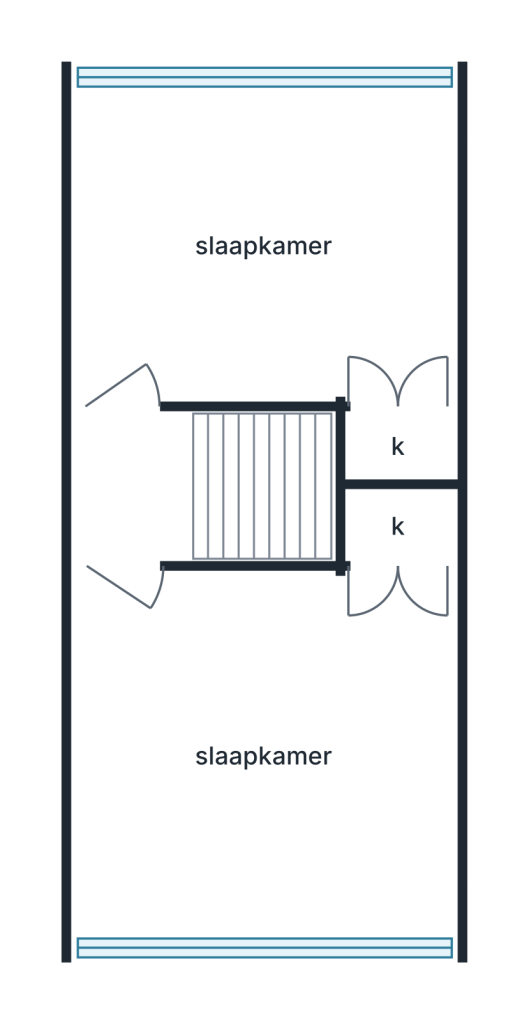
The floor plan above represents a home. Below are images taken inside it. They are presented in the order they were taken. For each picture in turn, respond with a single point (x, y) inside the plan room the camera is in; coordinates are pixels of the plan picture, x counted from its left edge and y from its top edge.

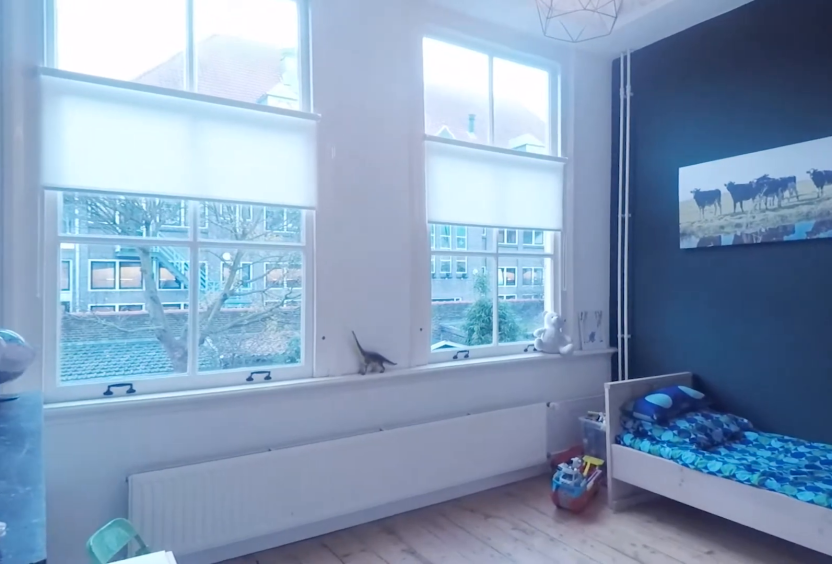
(396, 226)
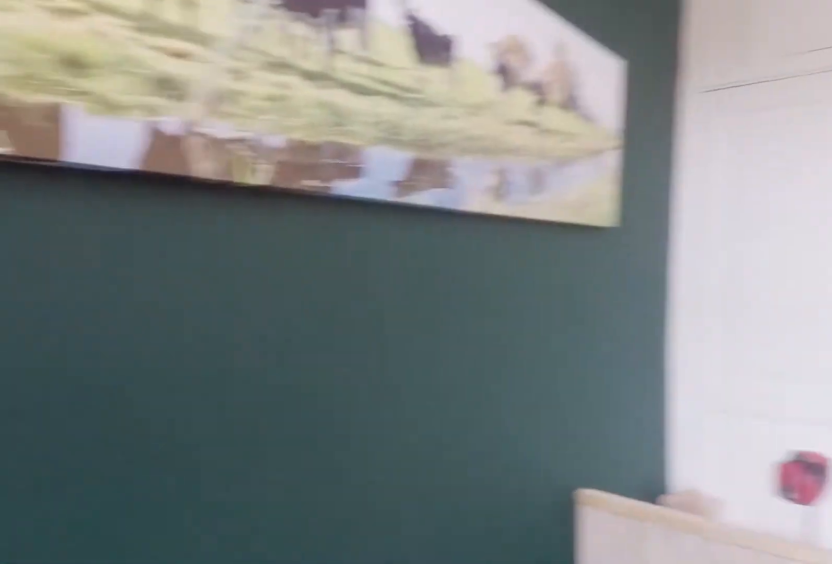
(396, 226)
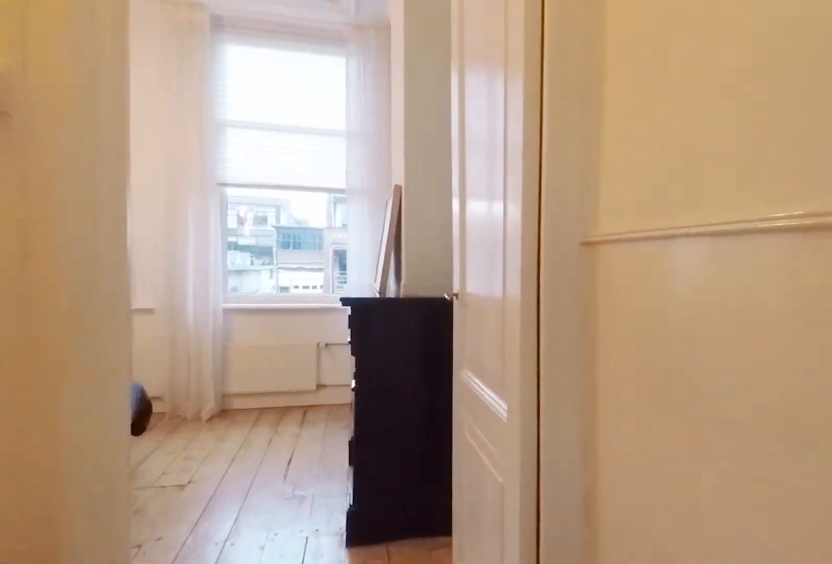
(132, 484)
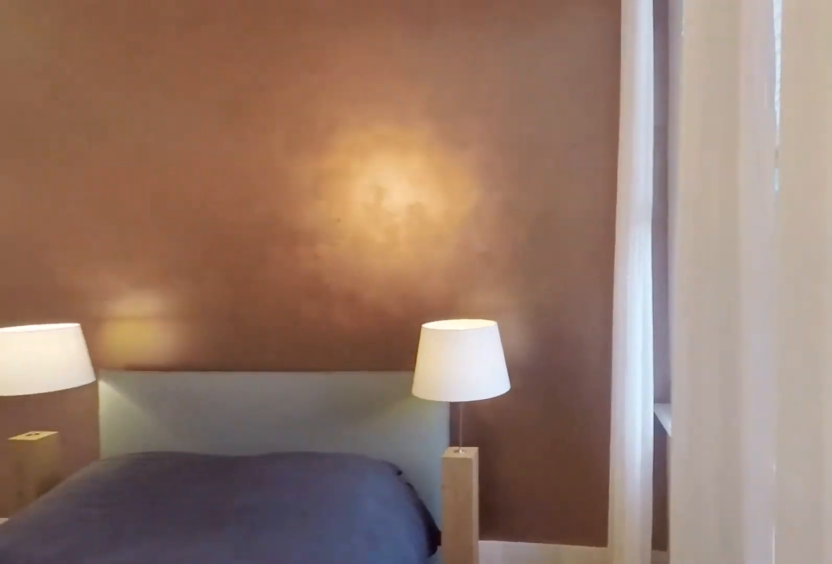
(290, 684)
